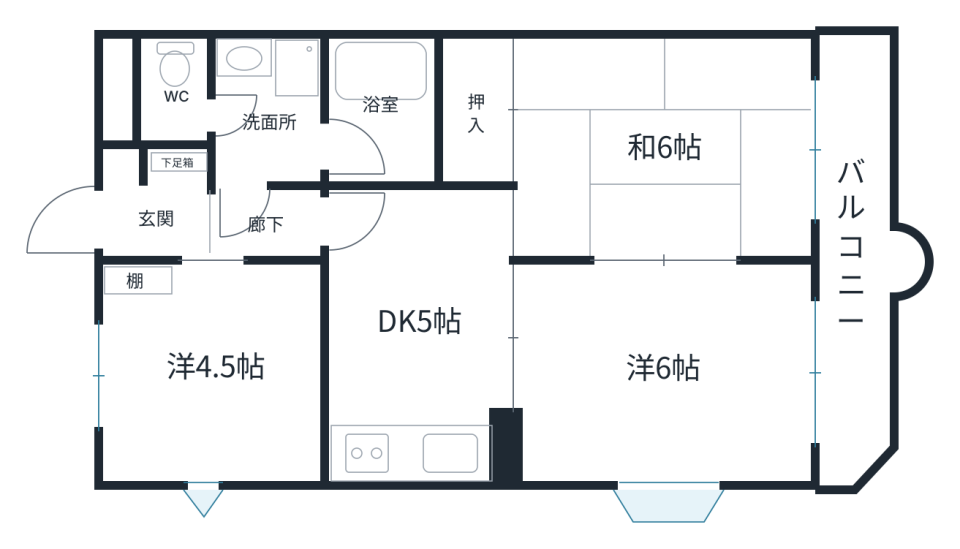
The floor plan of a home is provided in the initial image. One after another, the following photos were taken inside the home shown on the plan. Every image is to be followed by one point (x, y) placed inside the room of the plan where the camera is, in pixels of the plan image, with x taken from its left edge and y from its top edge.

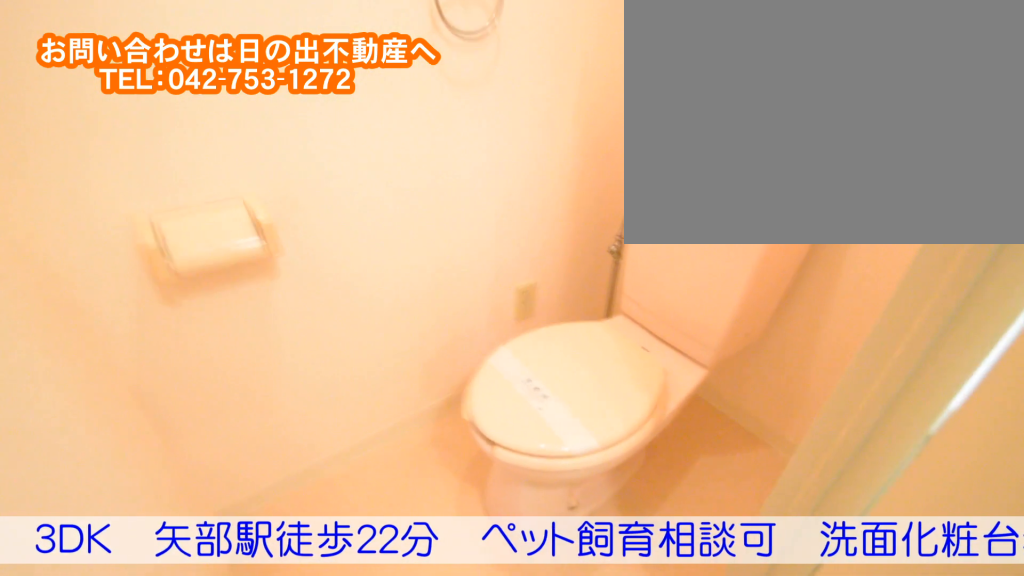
(174, 92)
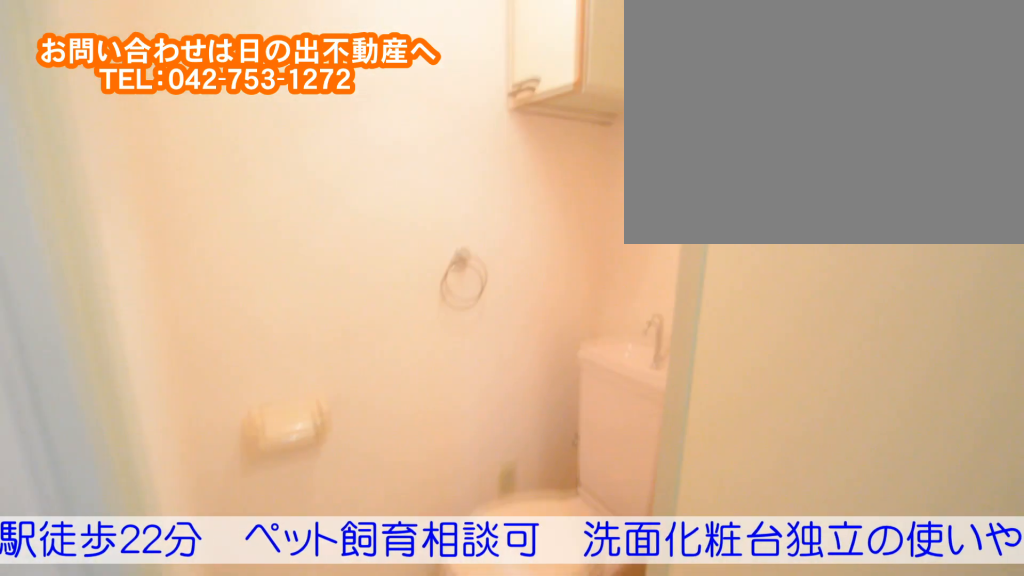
(173, 91)
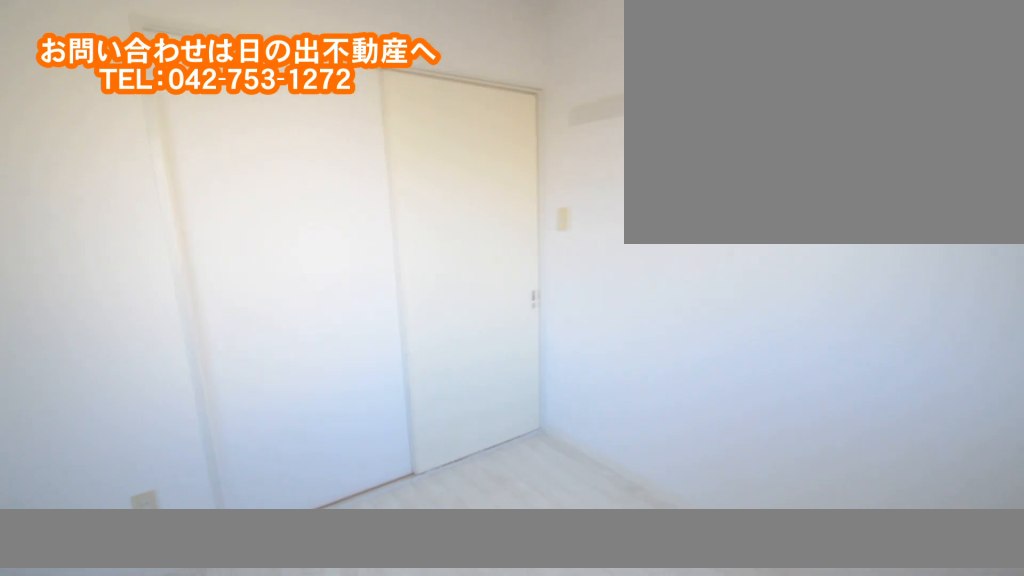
(213, 414)
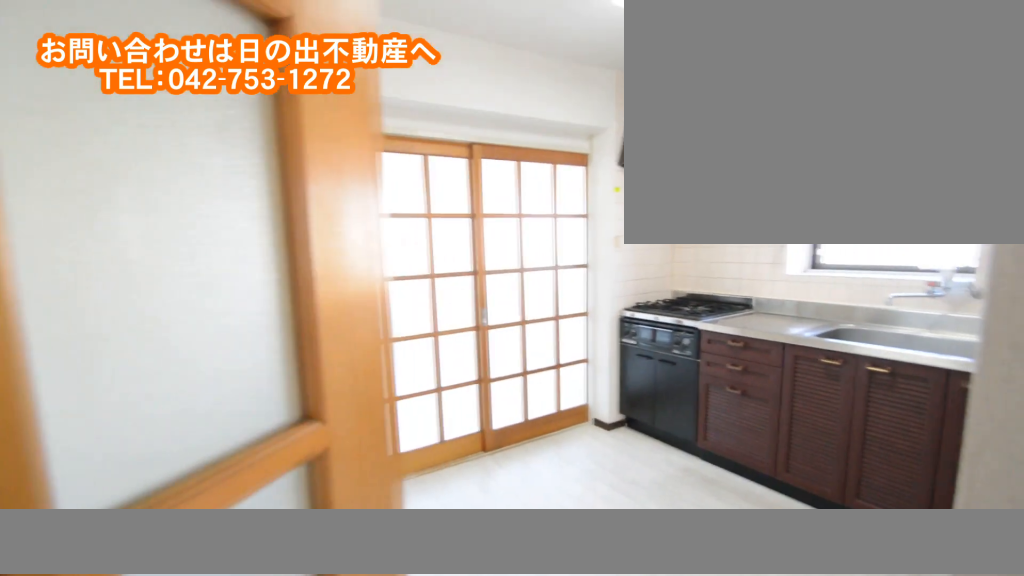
(430, 364)
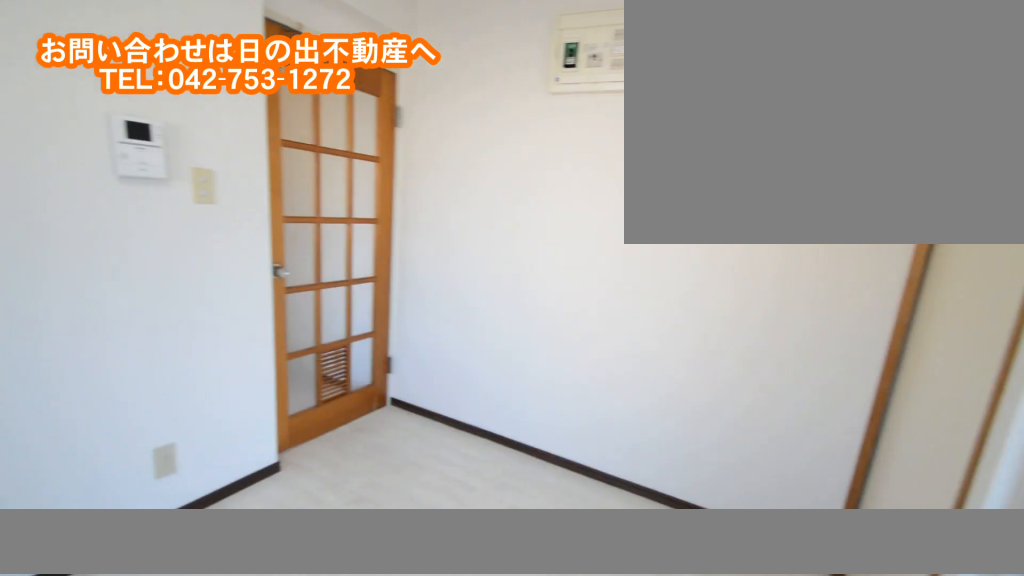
(430, 364)
